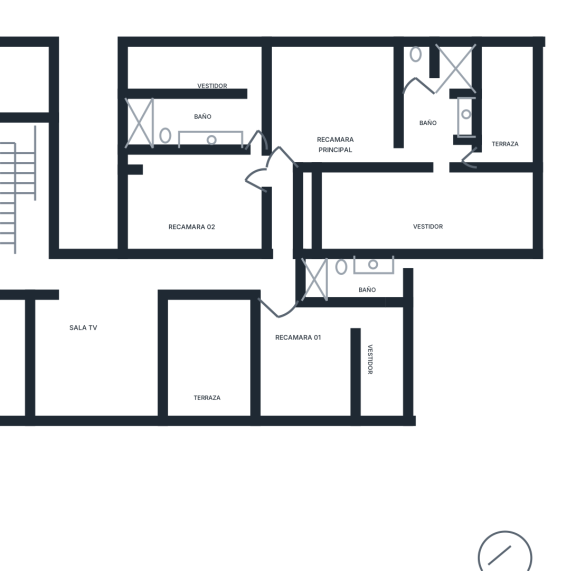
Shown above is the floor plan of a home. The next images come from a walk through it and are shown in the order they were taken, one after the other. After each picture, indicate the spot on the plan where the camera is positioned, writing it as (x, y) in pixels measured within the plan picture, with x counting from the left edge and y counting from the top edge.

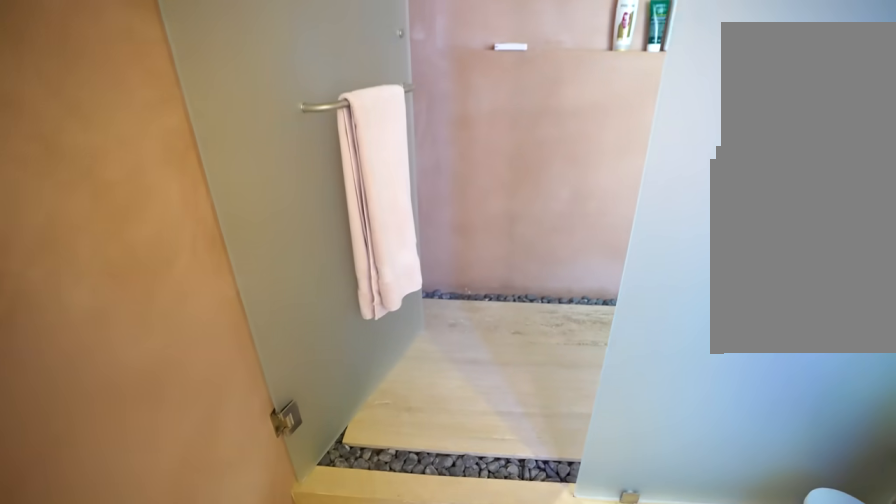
(344, 288)
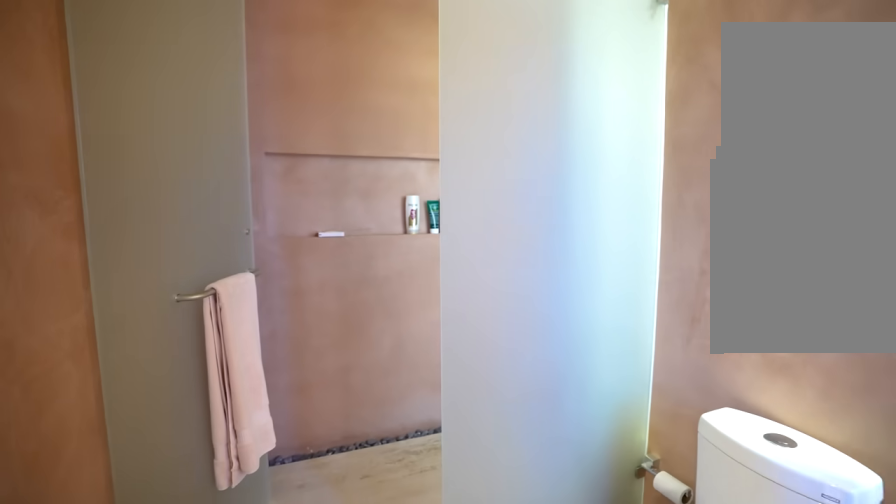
(350, 288)
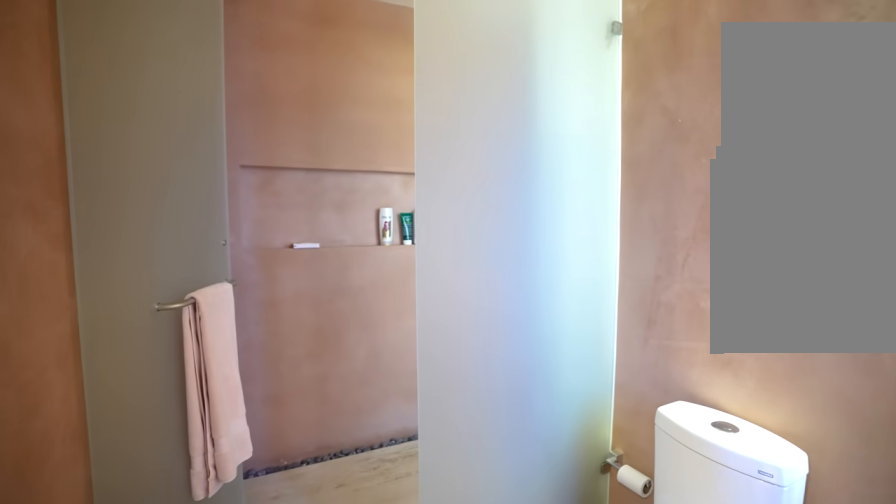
(350, 288)
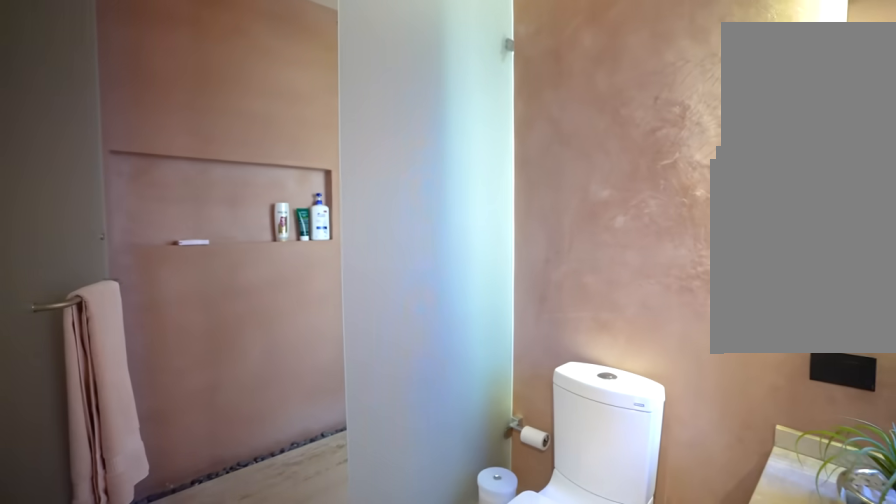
(355, 288)
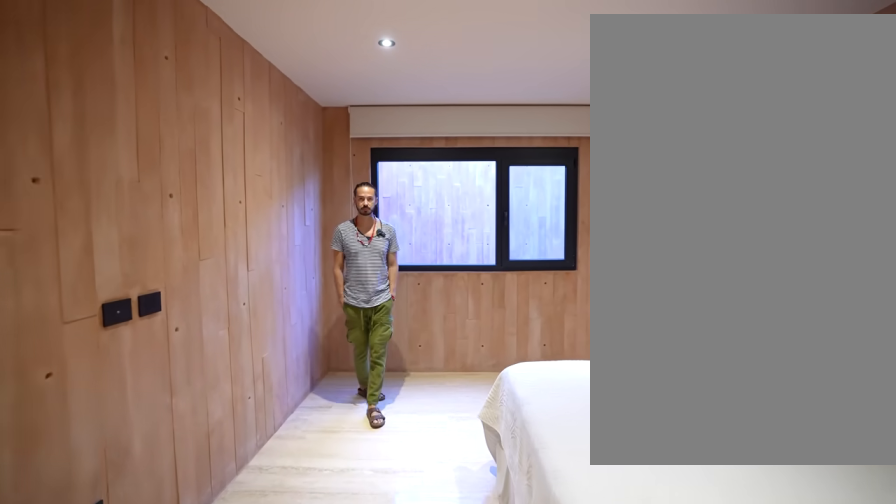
(249, 184)
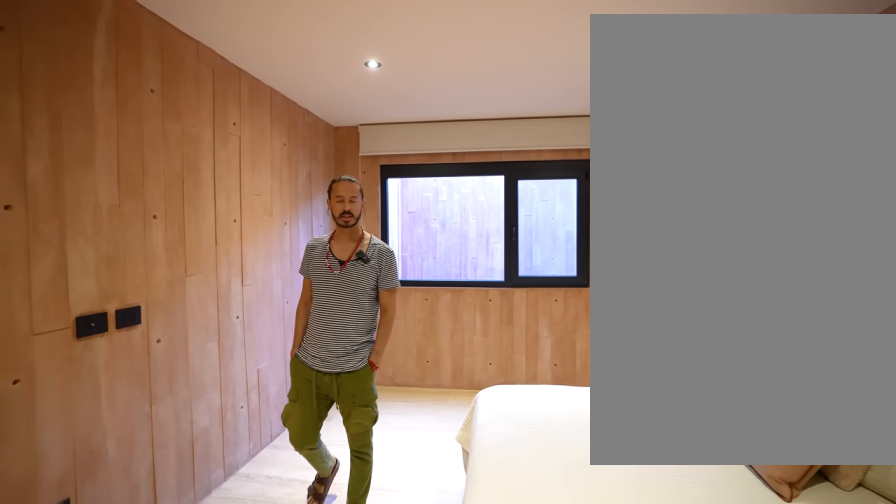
(247, 237)
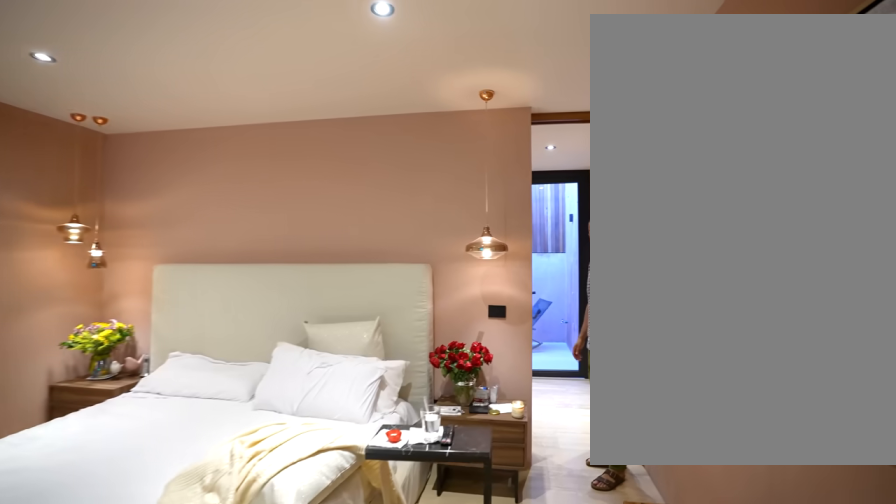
(298, 152)
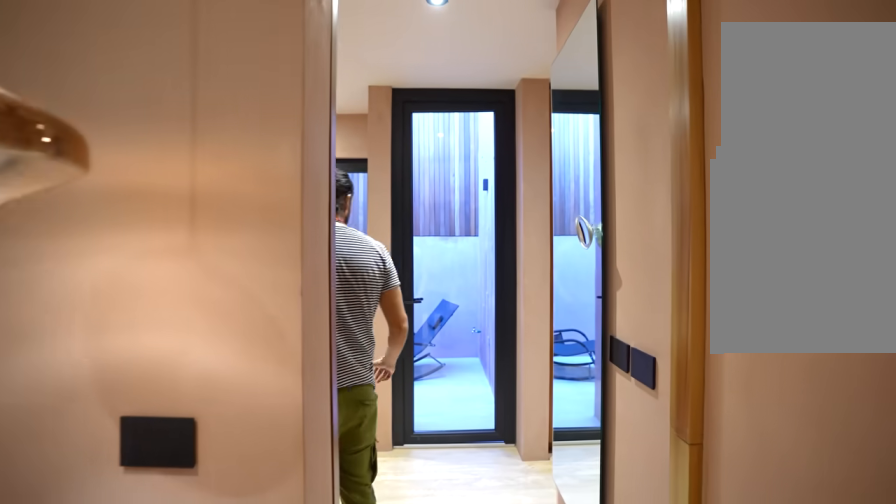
(332, 149)
